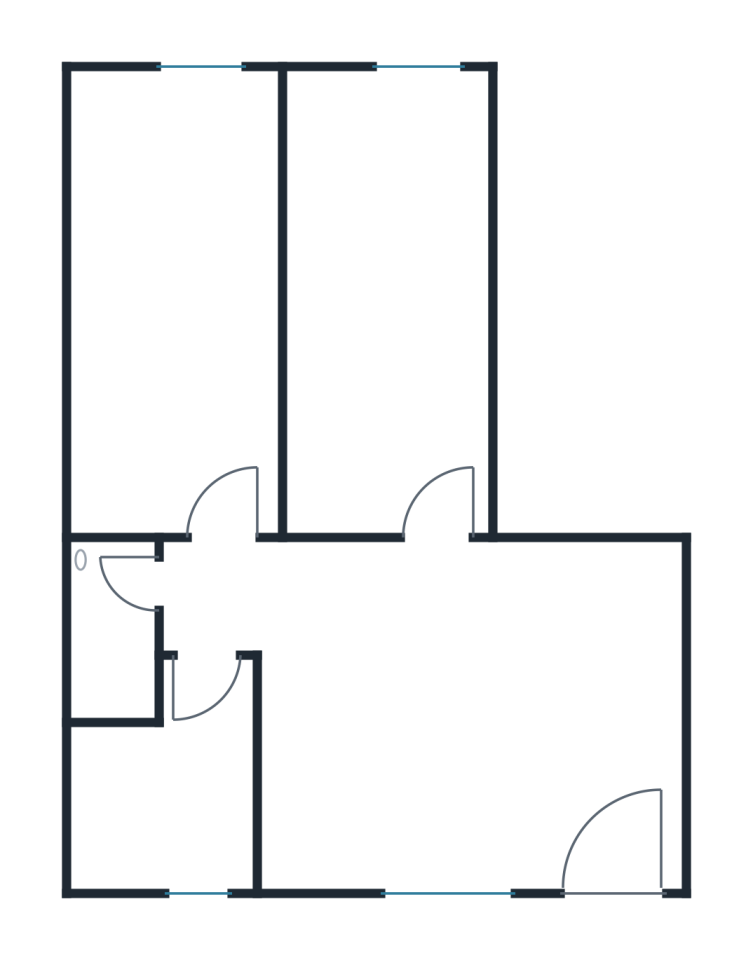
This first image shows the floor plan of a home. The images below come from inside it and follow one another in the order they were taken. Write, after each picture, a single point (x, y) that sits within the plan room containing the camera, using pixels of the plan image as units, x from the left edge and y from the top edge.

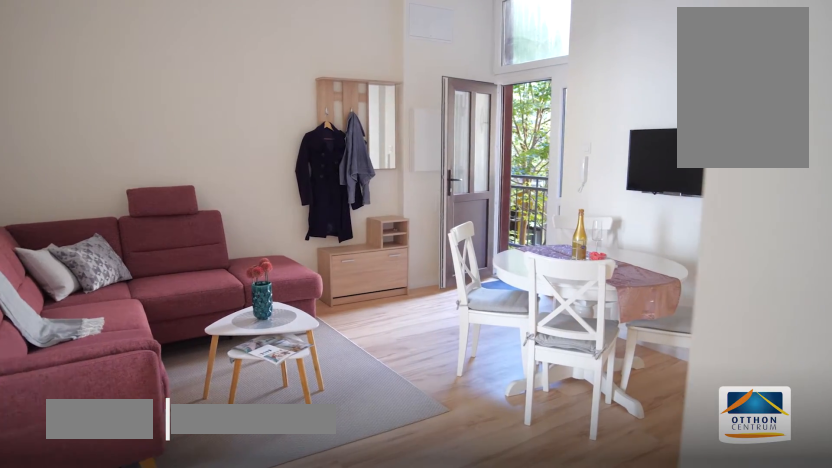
(453, 738)
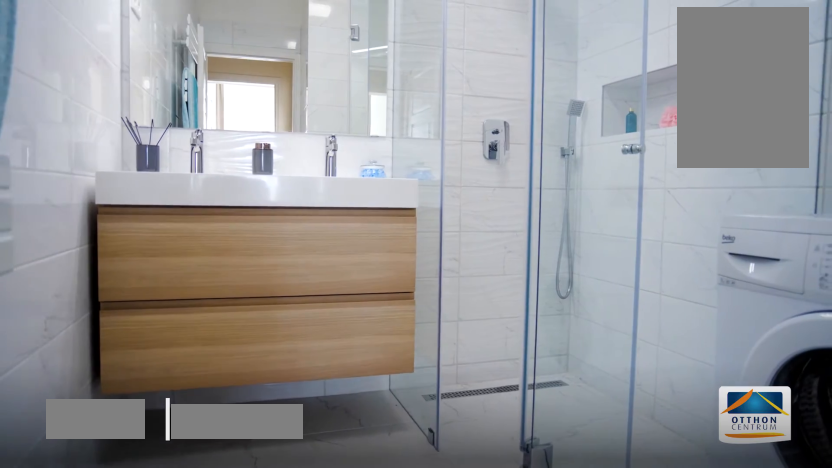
(170, 802)
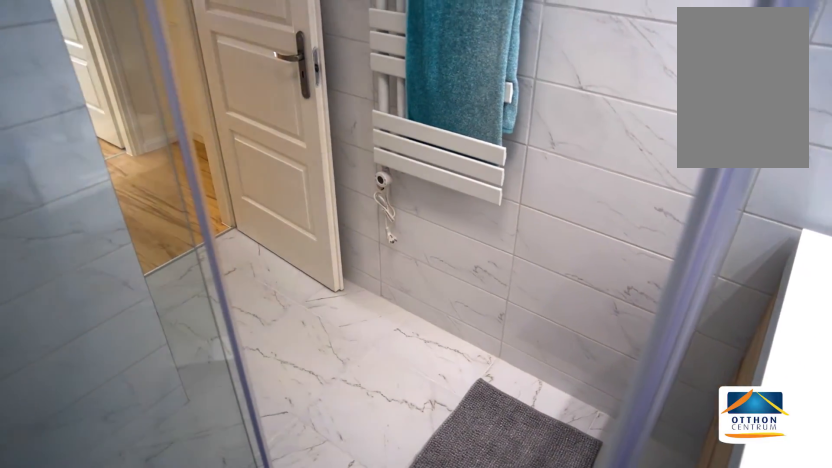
(170, 802)
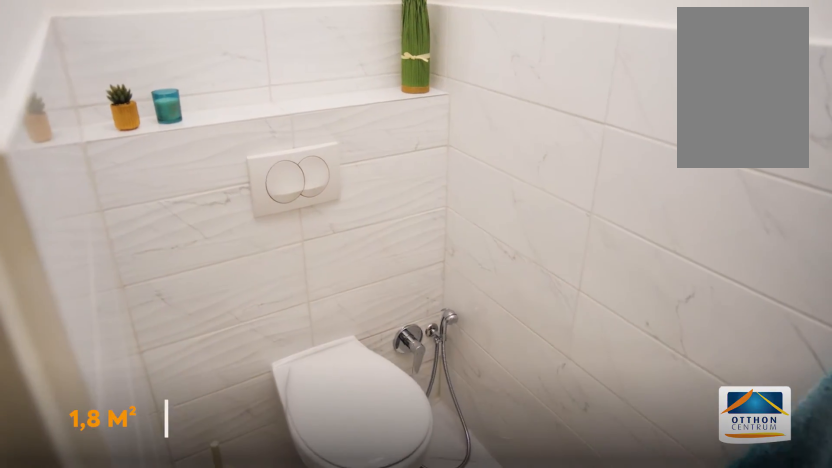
(117, 634)
